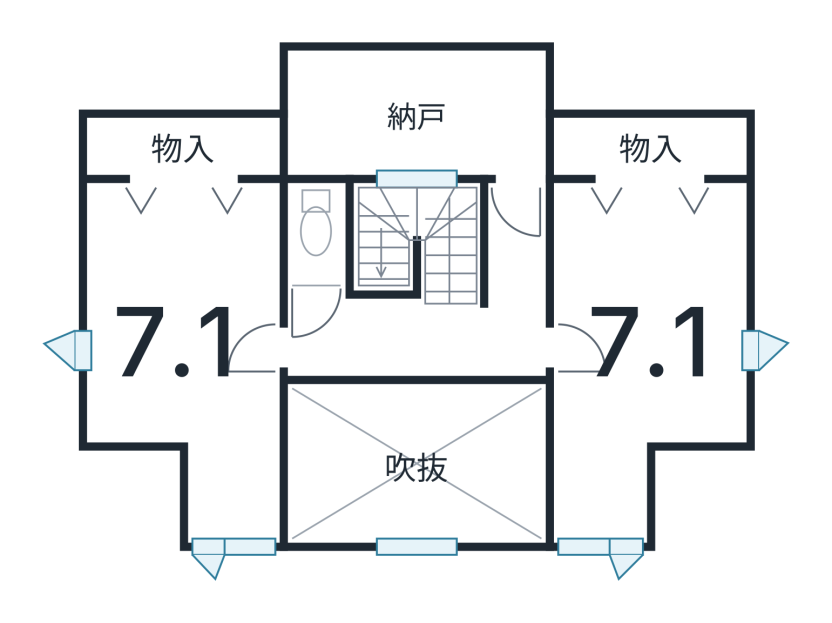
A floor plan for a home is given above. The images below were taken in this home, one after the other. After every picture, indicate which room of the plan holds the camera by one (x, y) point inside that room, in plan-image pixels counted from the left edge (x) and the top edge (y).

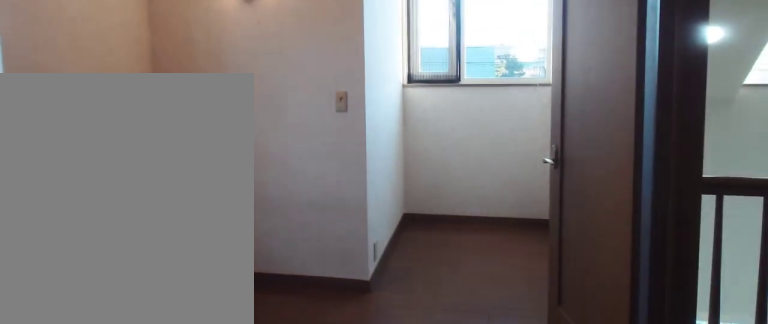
(650, 360)
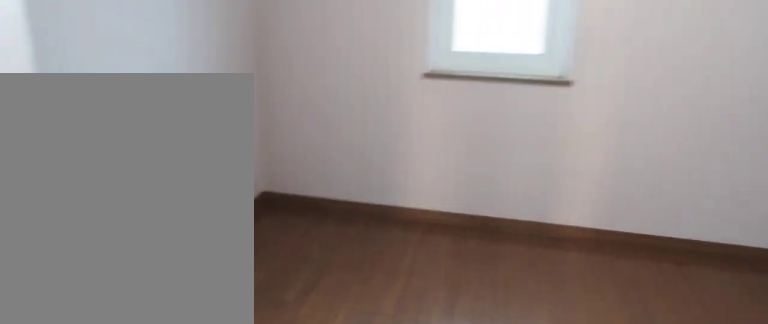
(172, 356)
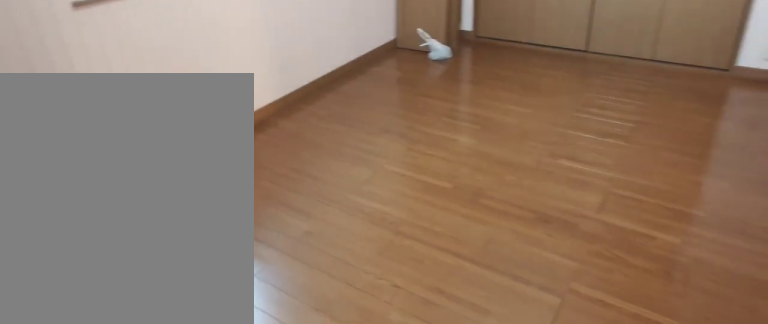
(172, 356)
